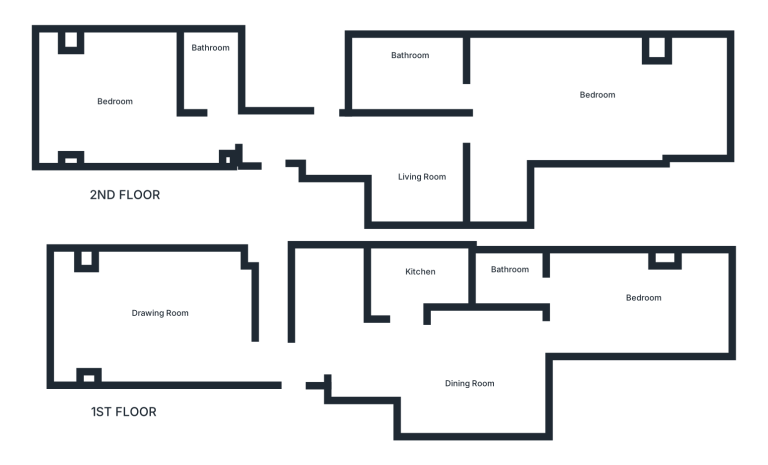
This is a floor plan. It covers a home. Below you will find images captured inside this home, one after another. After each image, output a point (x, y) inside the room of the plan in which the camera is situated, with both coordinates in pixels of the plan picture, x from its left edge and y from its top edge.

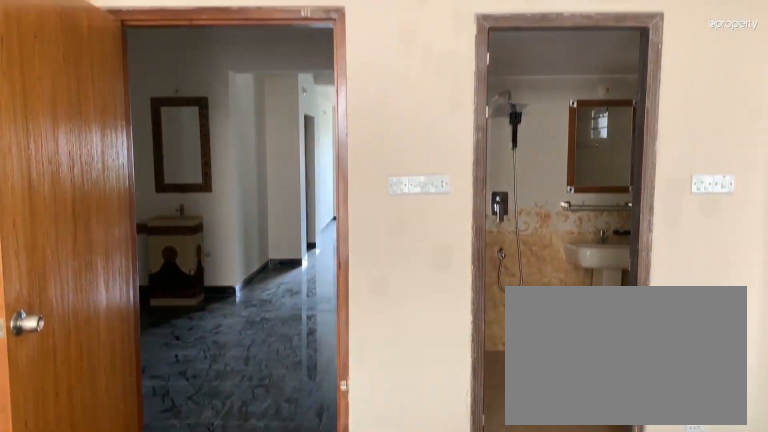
(638, 301)
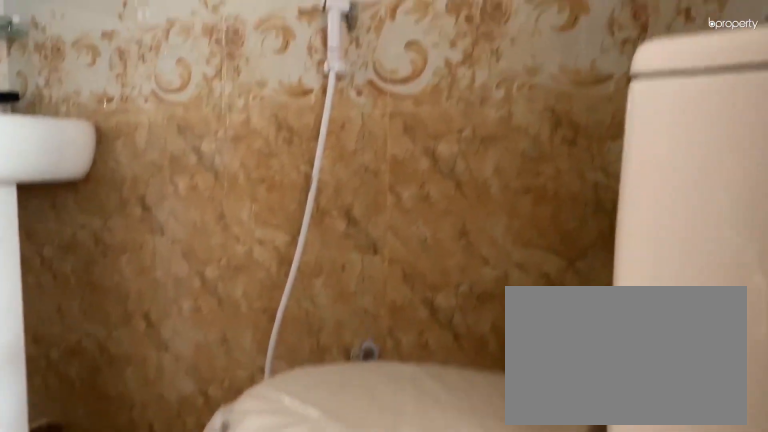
(517, 281)
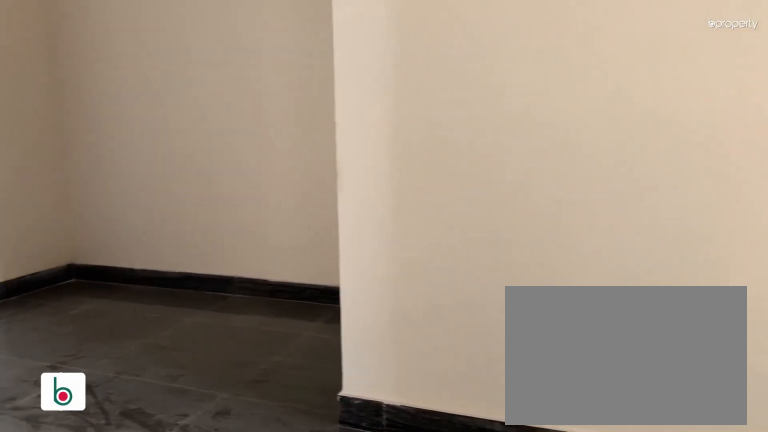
(373, 144)
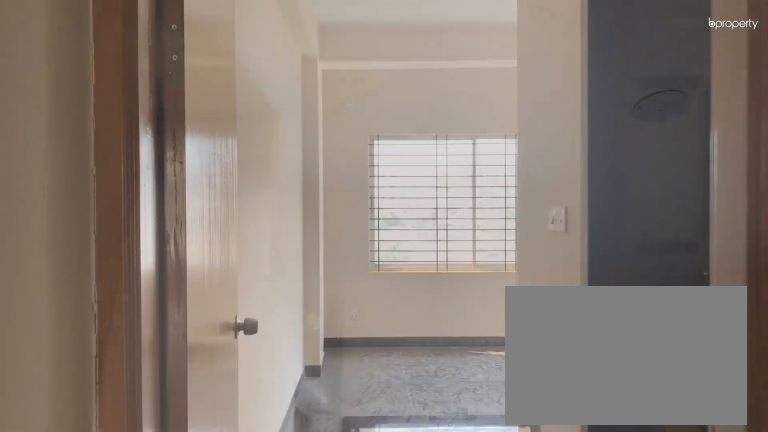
(373, 144)
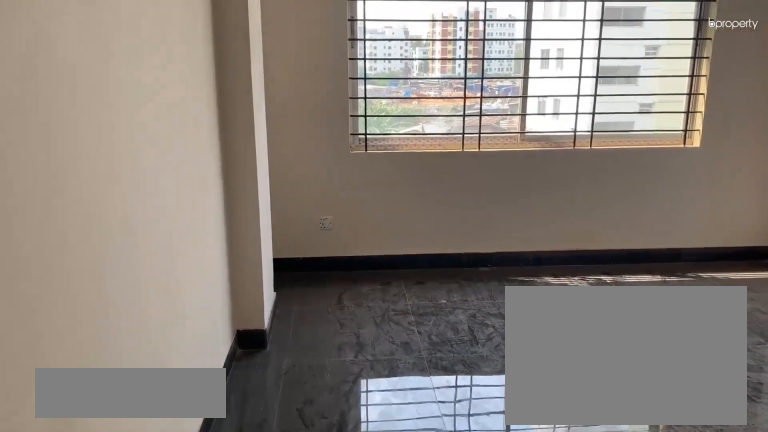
(117, 94)
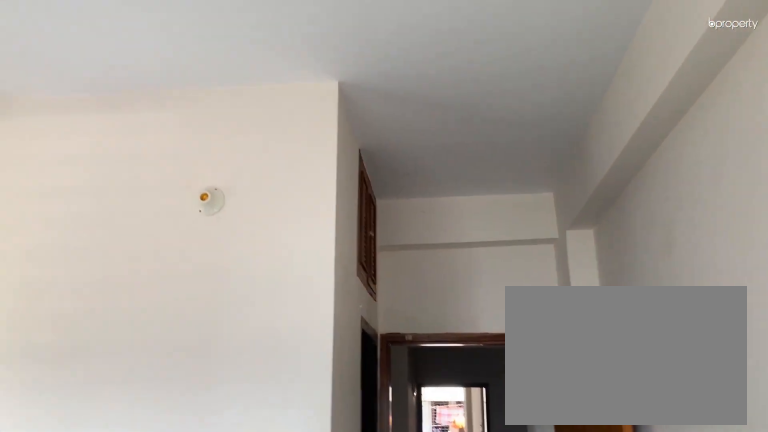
(121, 97)
